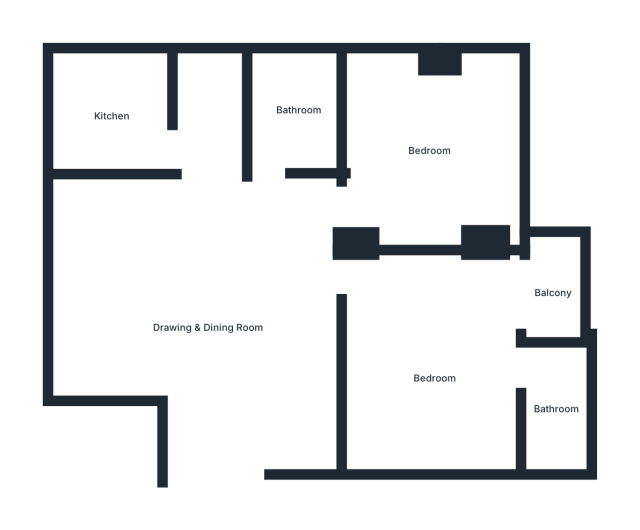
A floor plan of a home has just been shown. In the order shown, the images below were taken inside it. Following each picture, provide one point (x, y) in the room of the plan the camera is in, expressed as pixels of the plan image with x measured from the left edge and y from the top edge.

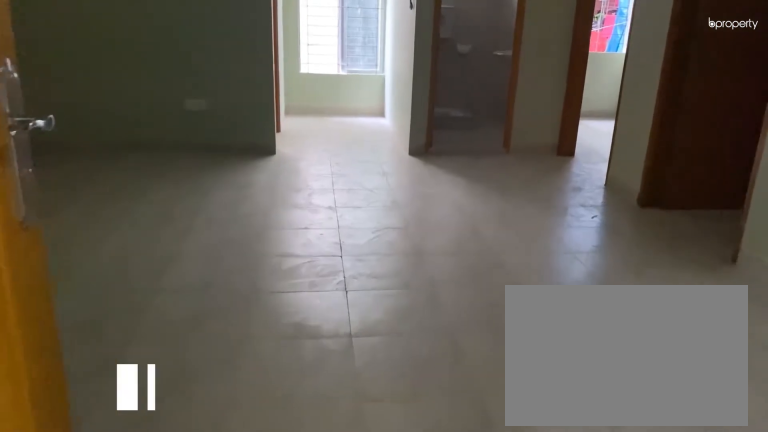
(216, 462)
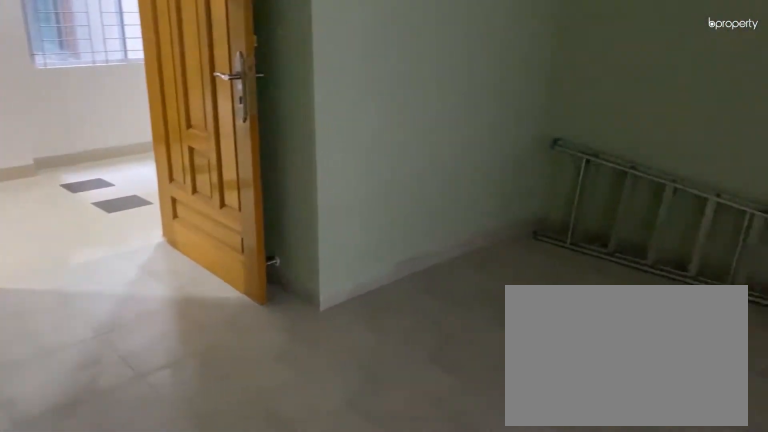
(213, 333)
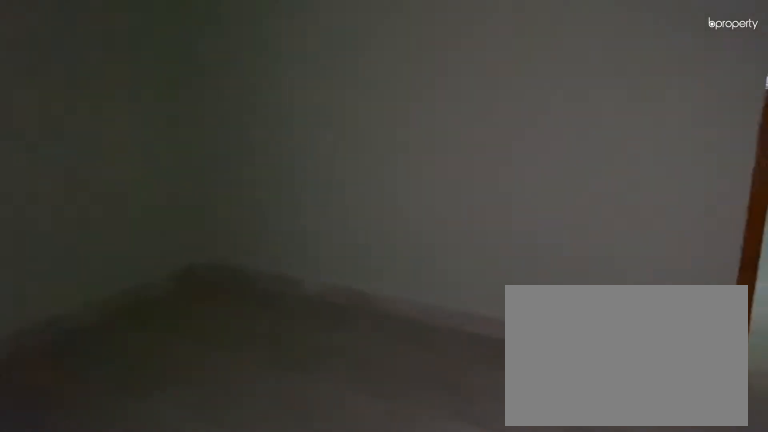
(436, 381)
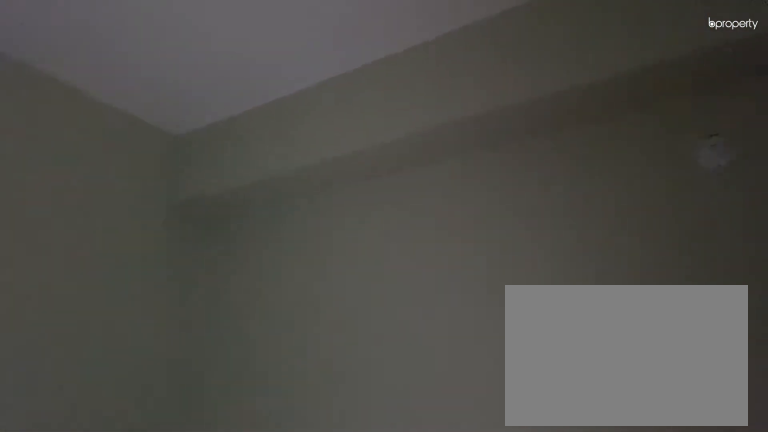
(436, 381)
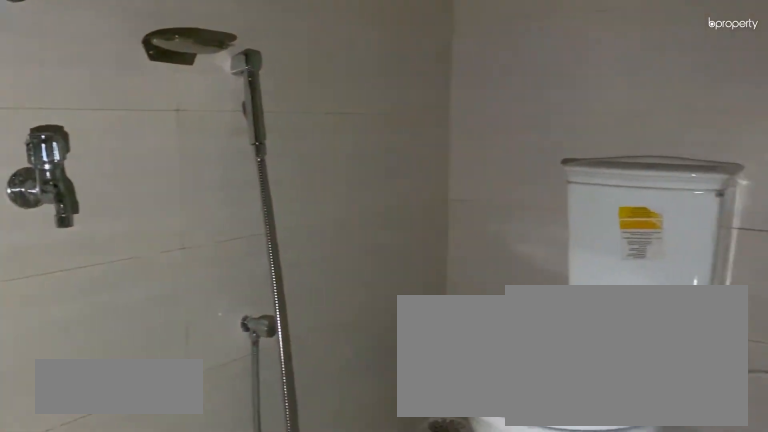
(556, 410)
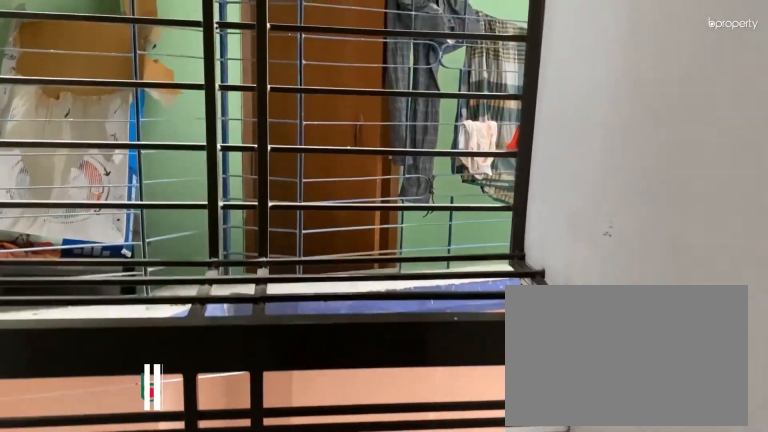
(556, 291)
